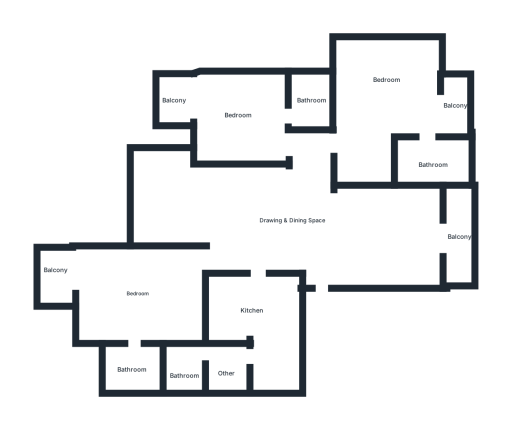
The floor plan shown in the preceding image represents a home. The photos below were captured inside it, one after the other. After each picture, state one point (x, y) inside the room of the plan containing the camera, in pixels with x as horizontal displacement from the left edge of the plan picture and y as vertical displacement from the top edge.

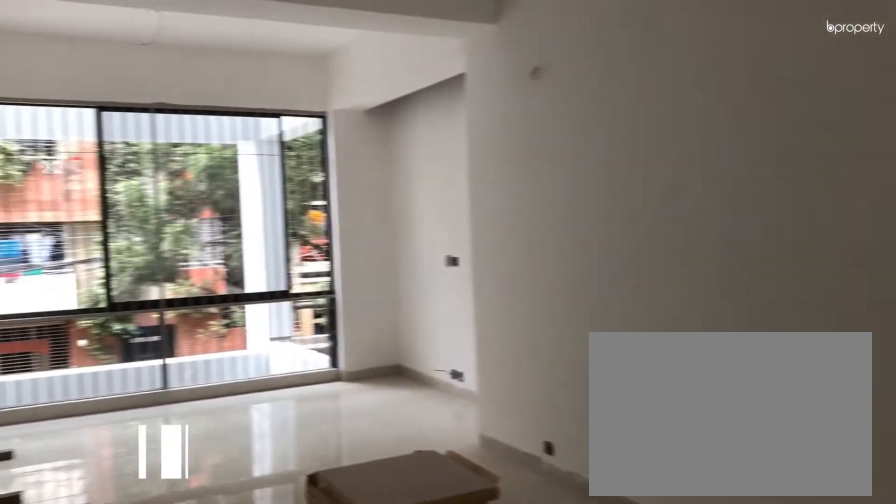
(296, 241)
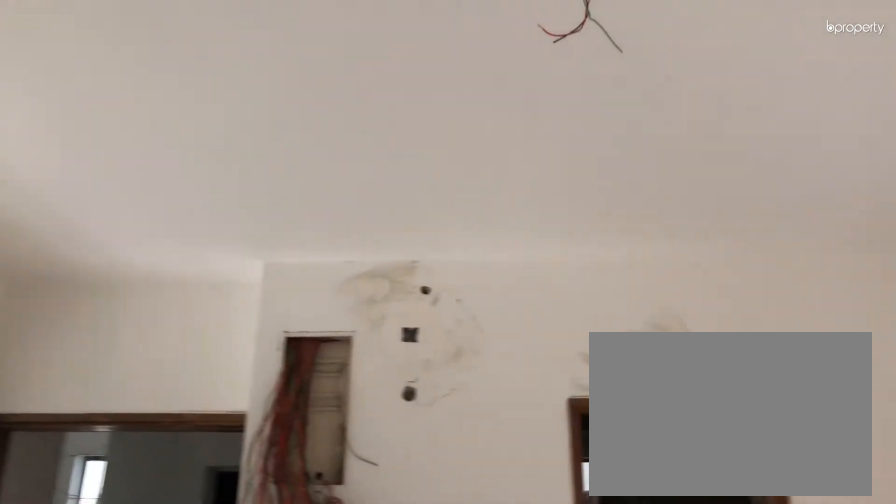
(249, 225)
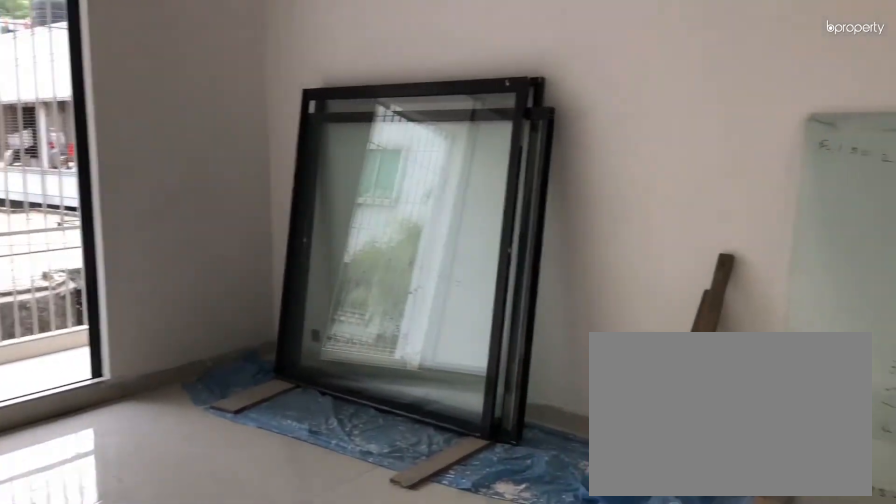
(383, 228)
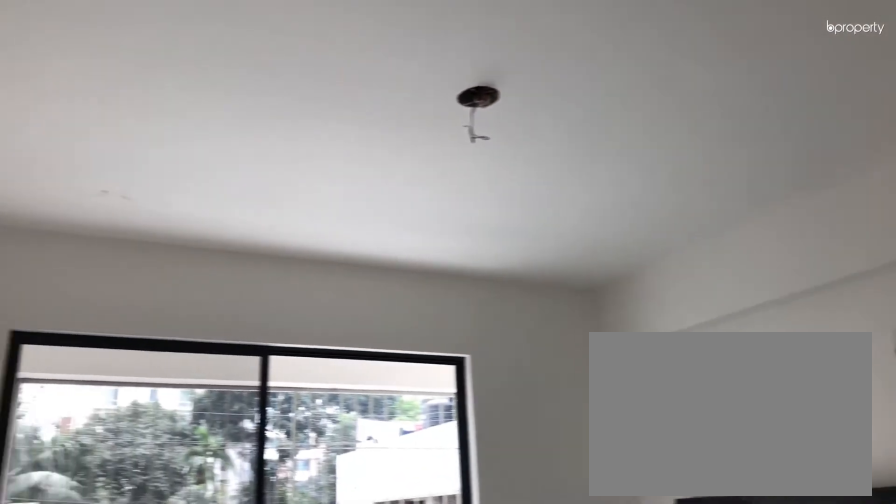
(383, 228)
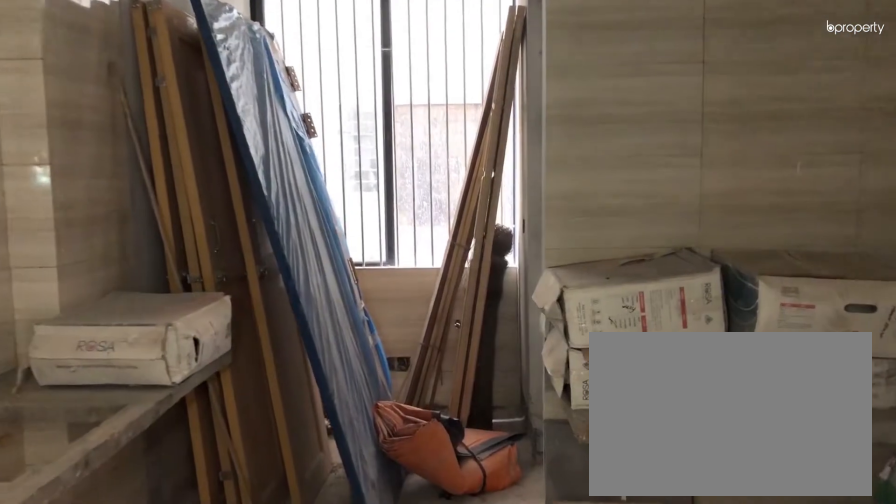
(254, 283)
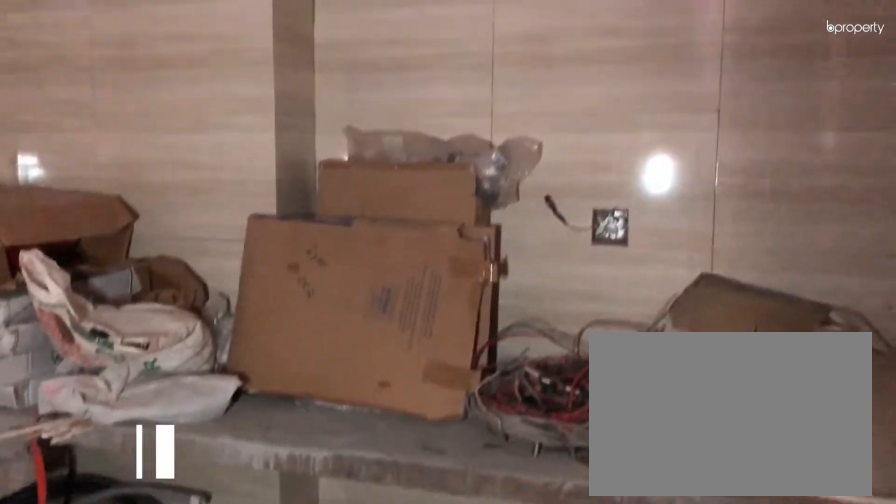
(249, 303)
